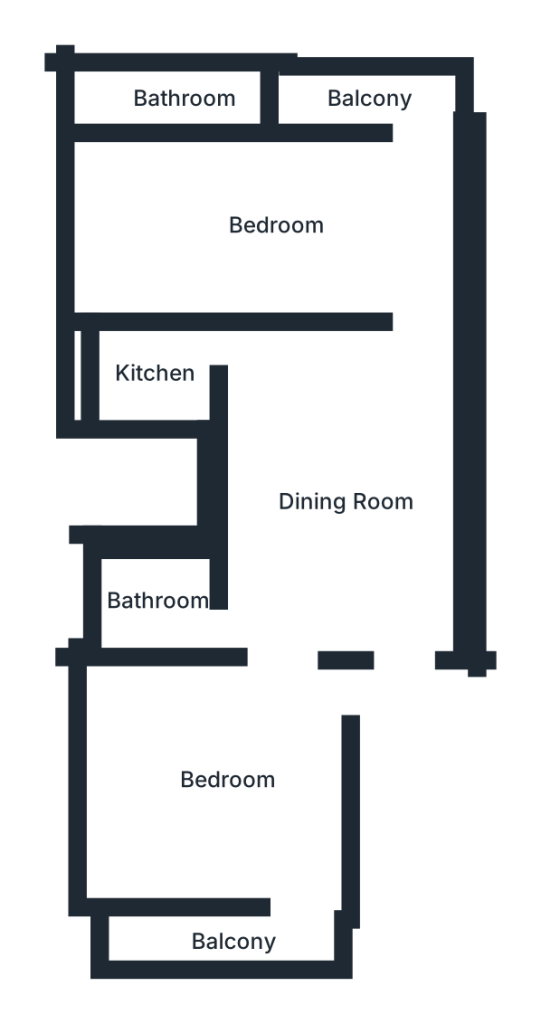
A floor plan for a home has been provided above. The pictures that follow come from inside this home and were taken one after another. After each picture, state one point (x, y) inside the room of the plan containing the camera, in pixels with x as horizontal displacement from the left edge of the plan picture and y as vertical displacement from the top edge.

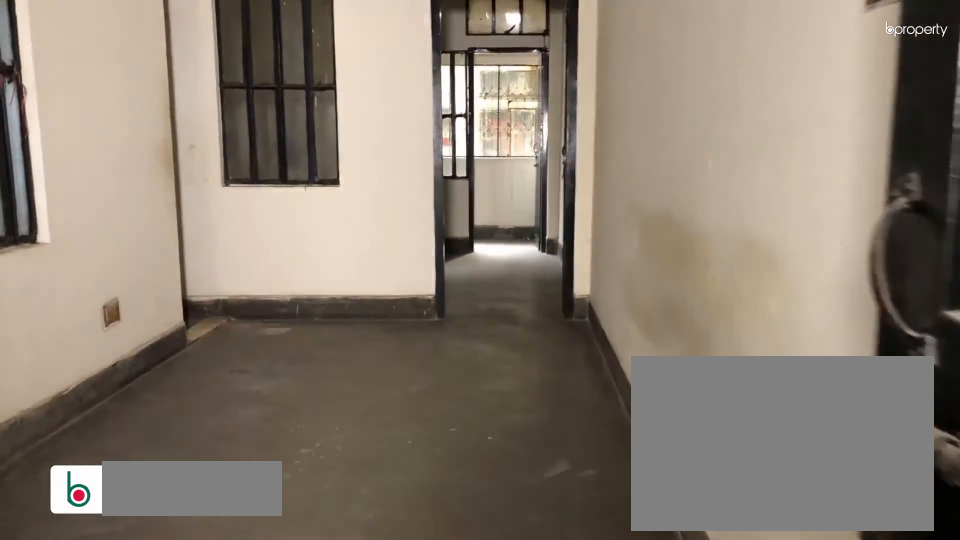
(385, 542)
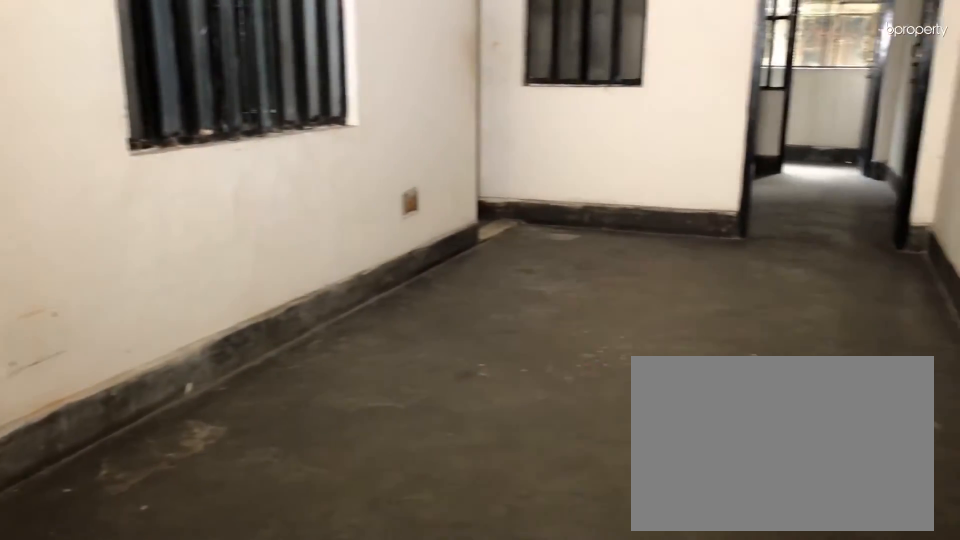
(343, 502)
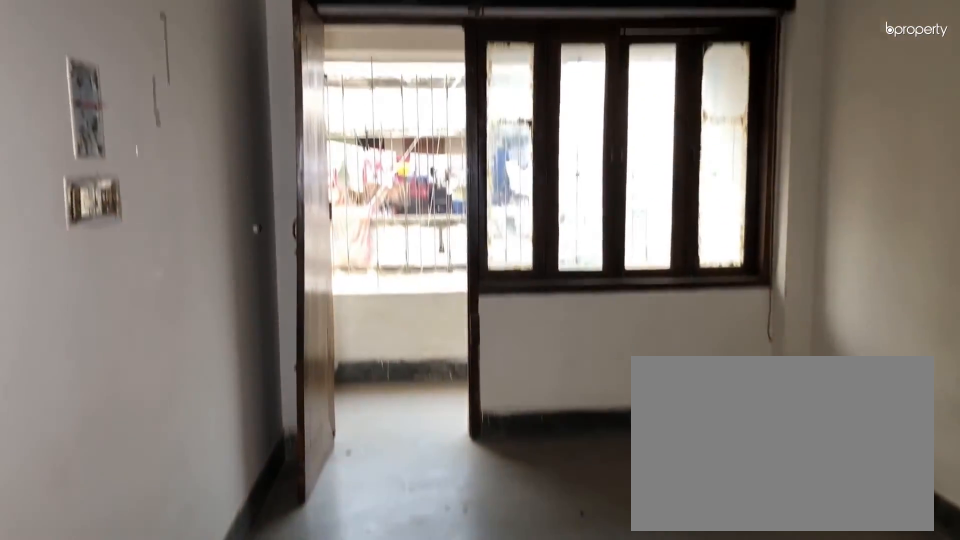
(233, 781)
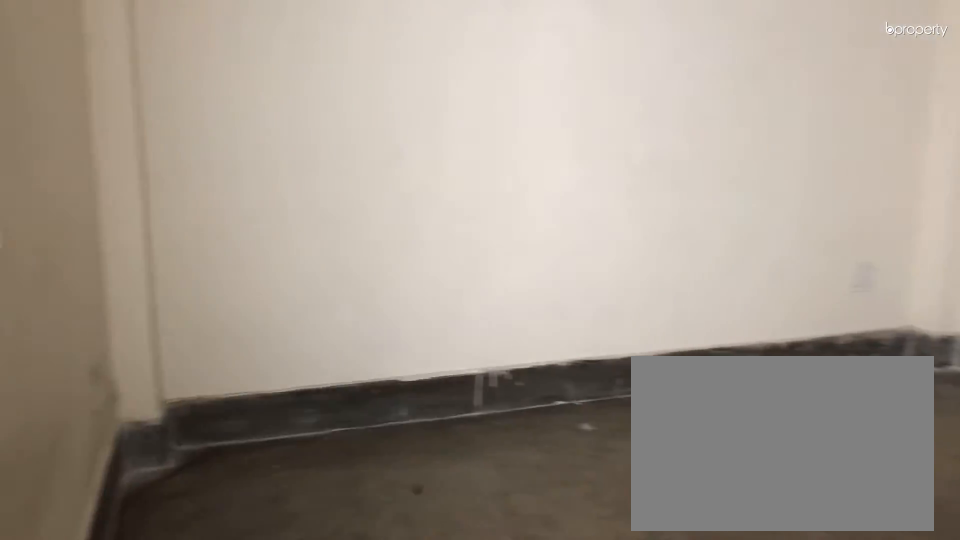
(273, 226)
